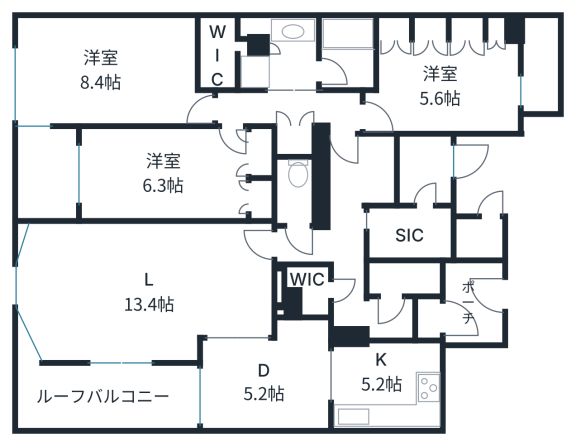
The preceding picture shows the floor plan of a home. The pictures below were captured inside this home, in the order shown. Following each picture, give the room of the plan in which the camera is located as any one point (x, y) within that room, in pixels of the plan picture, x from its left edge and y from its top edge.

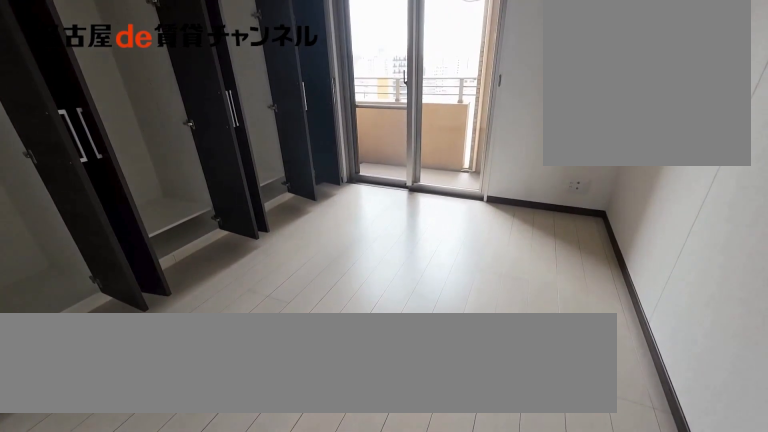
(445, 86)
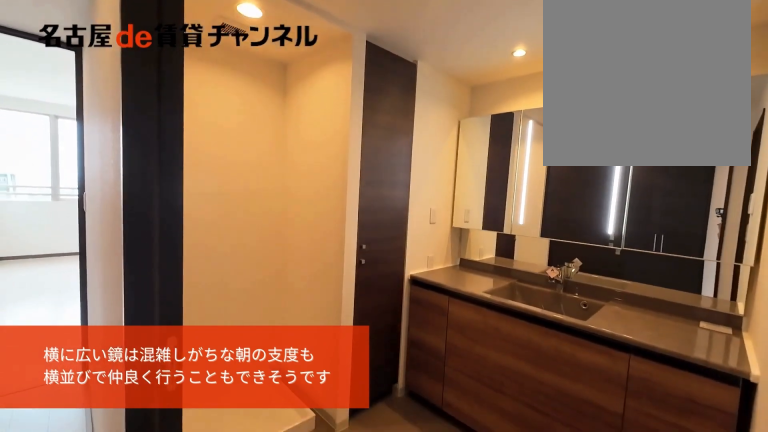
(284, 57)
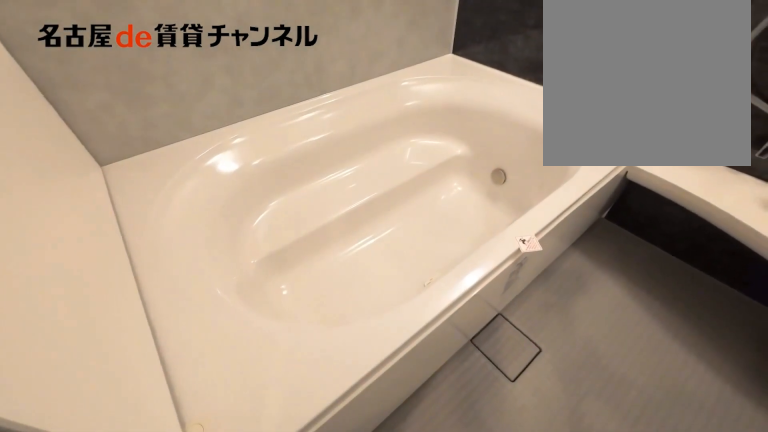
(347, 54)
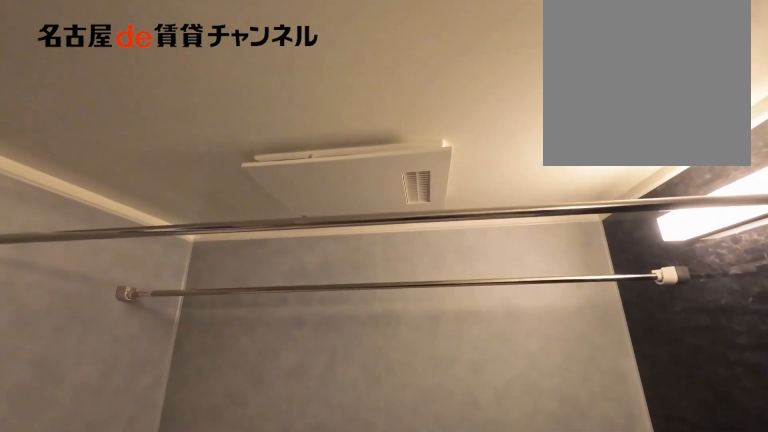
(347, 54)
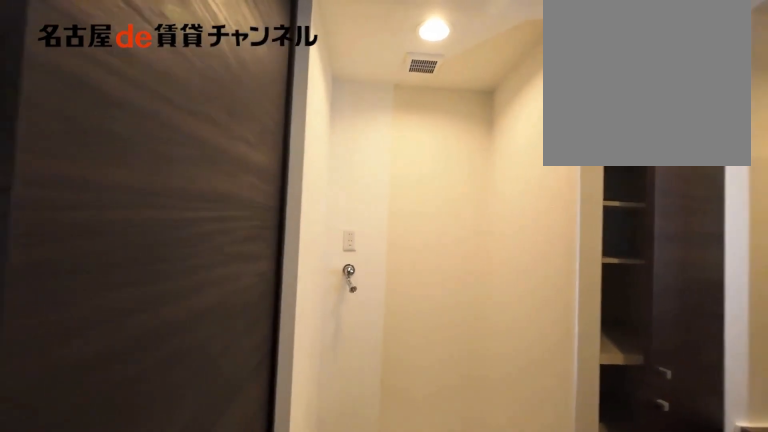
(284, 57)
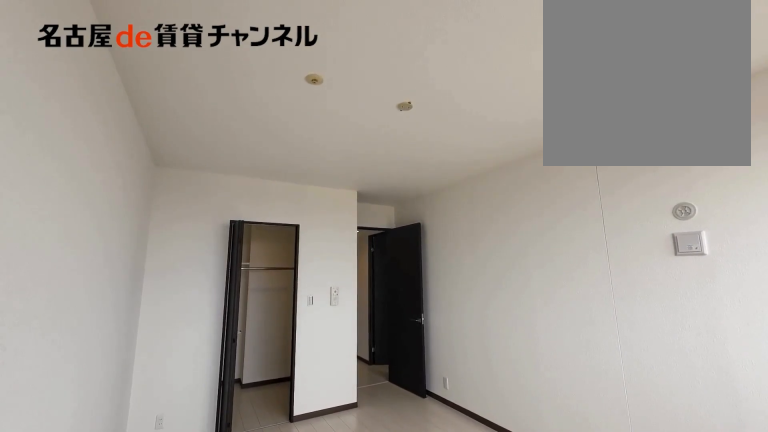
(112, 72)
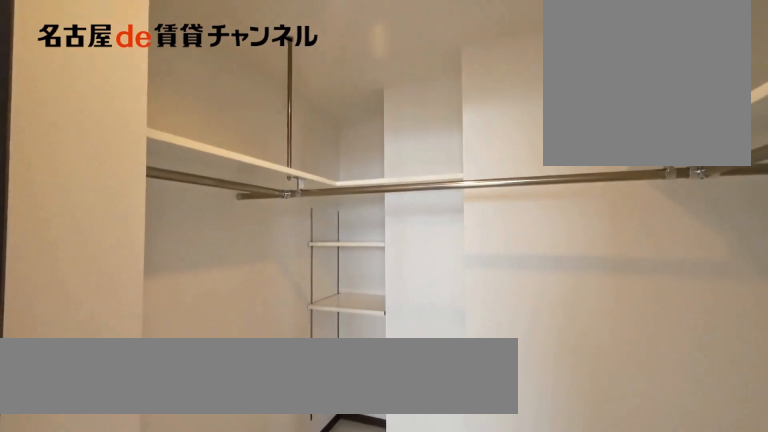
(225, 49)
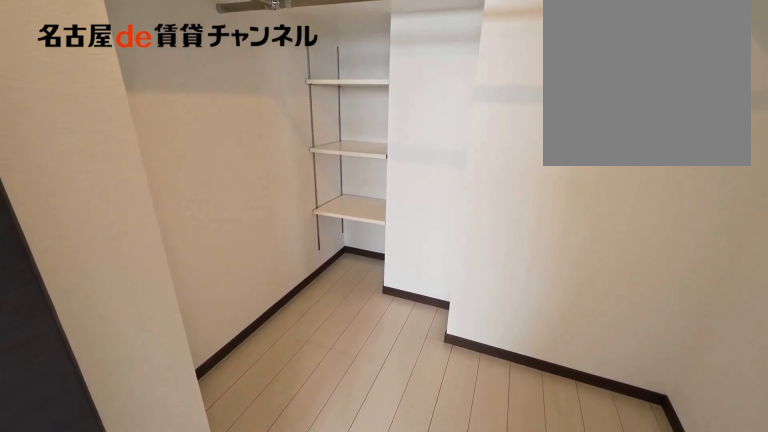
(225, 49)
